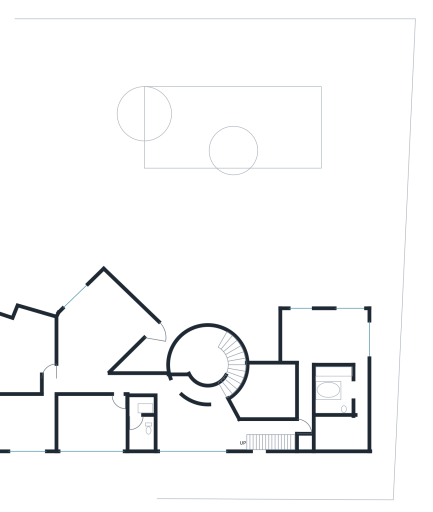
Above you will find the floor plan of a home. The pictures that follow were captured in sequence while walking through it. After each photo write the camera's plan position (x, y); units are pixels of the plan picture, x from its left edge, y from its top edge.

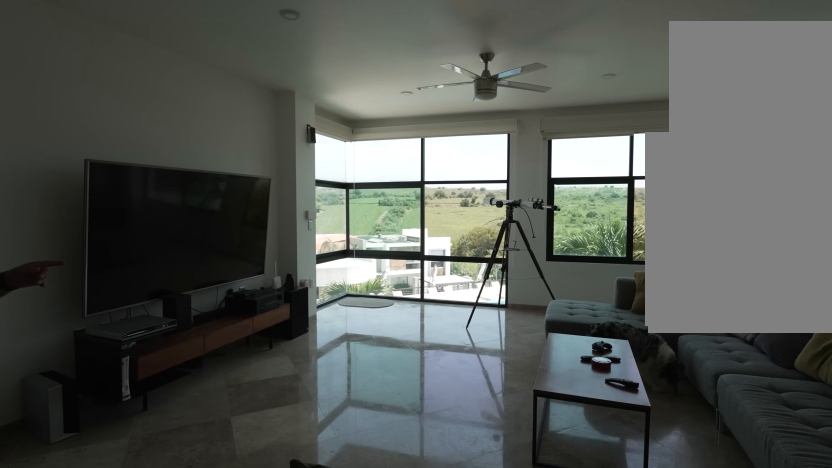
(89, 343)
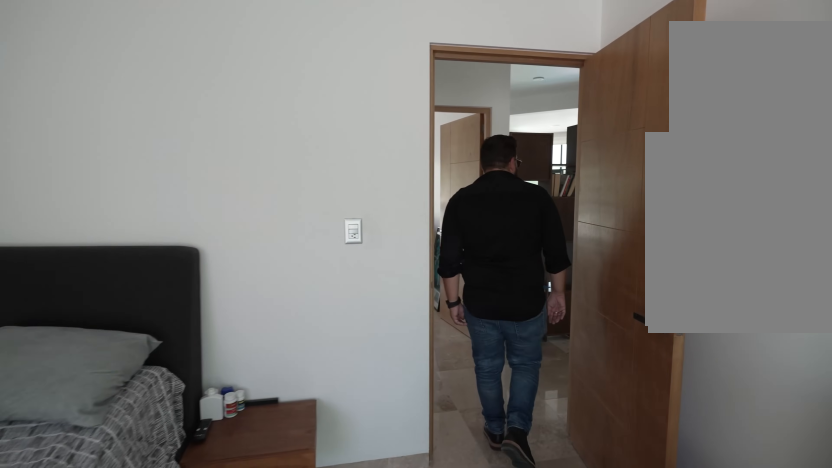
(42, 400)
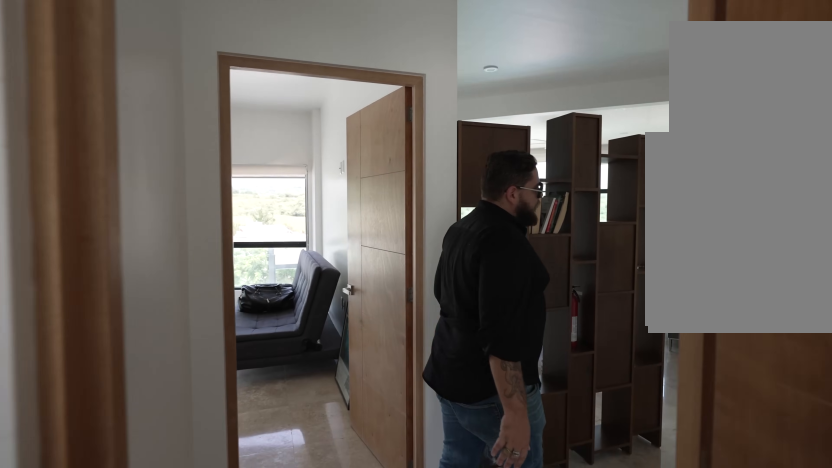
(50, 385)
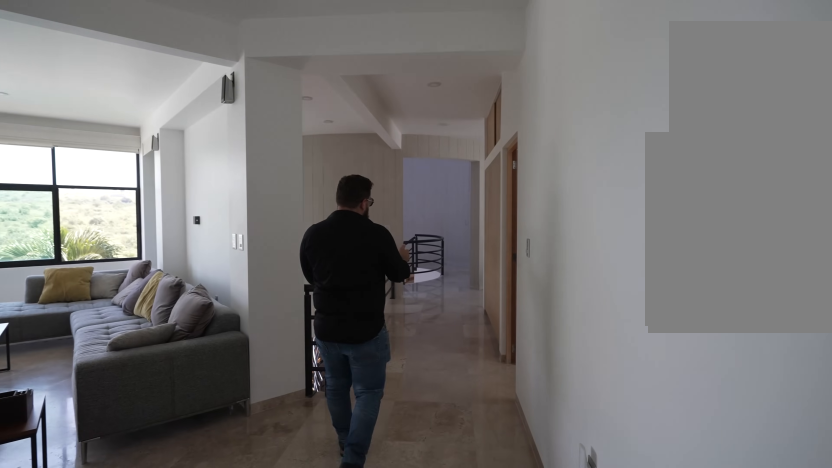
(102, 383)
